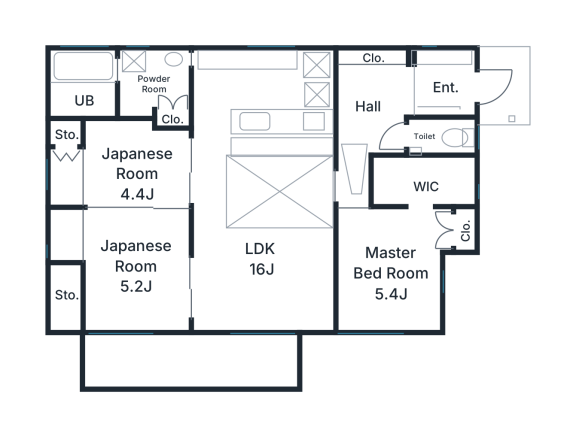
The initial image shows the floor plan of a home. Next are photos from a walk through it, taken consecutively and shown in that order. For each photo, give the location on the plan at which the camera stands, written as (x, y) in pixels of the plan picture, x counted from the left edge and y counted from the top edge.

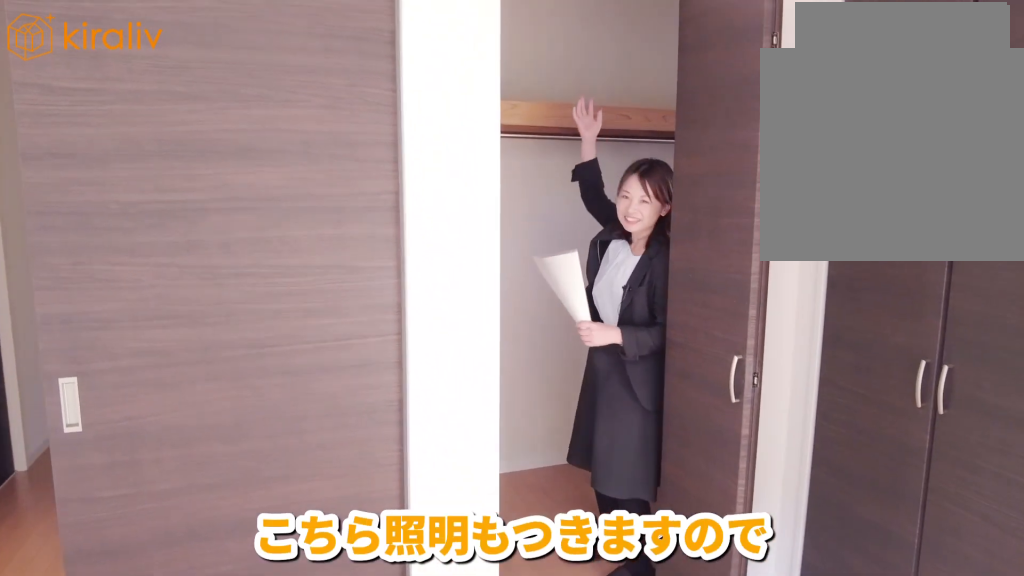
(406, 246)
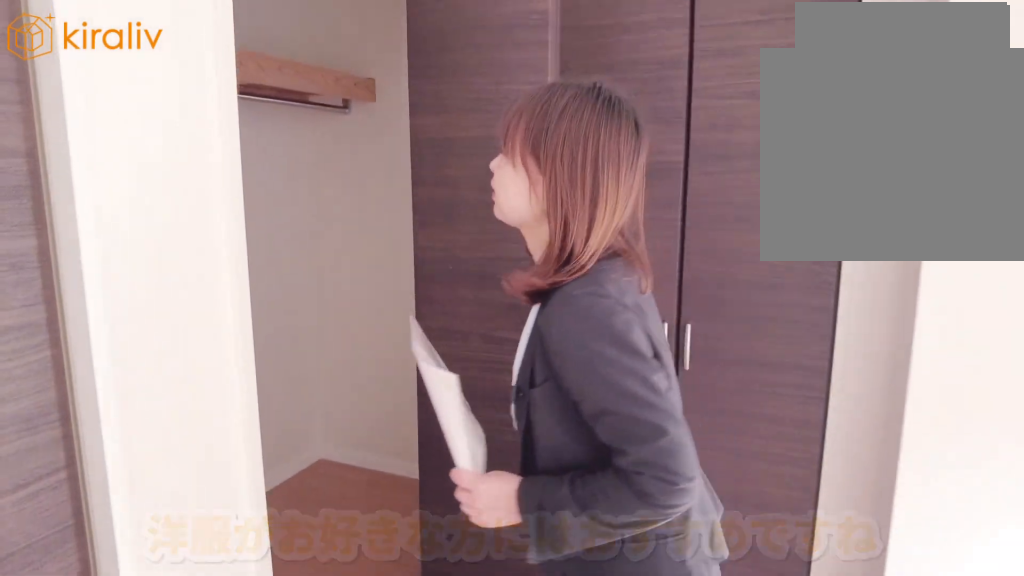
(396, 249)
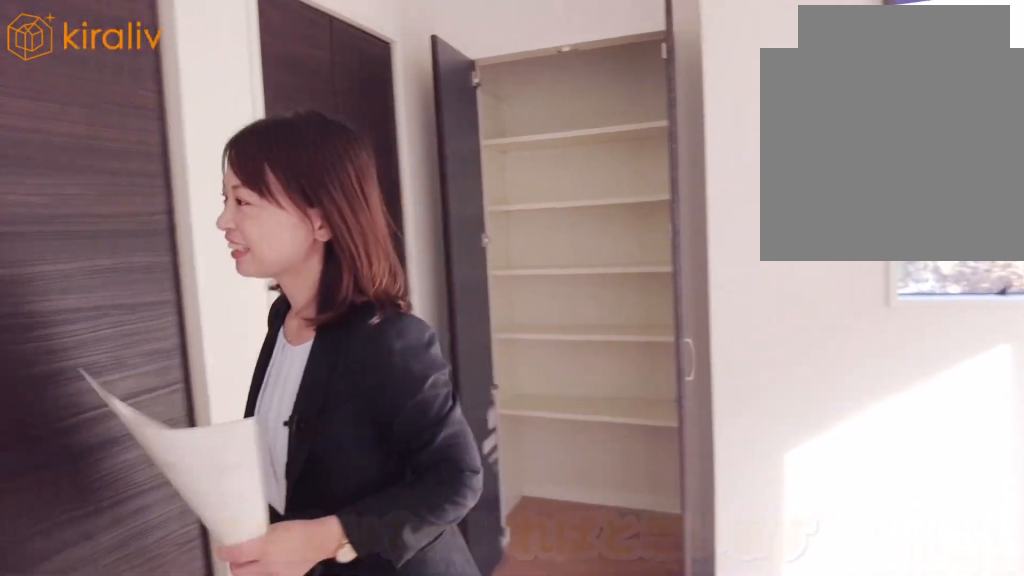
(383, 249)
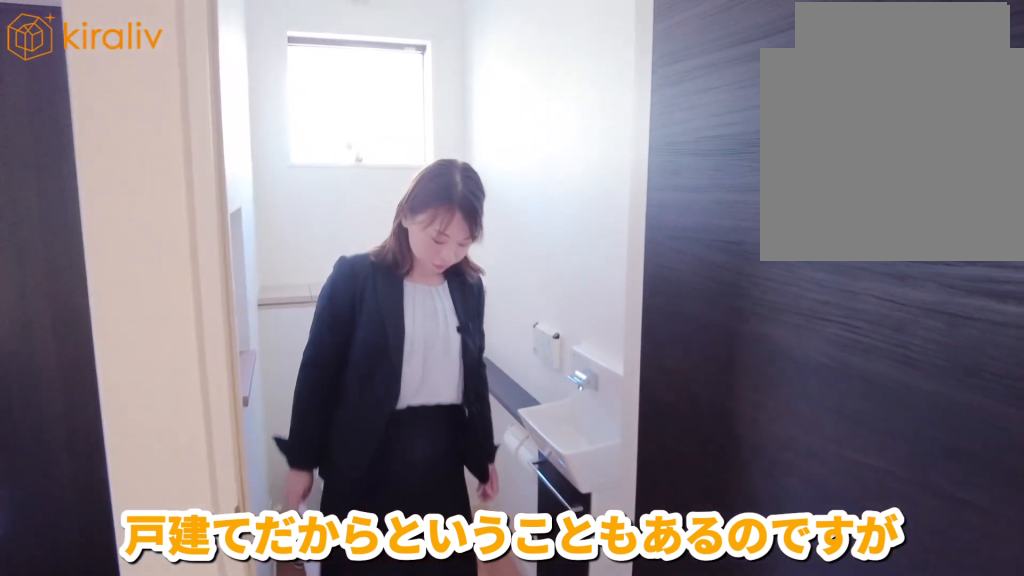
(418, 143)
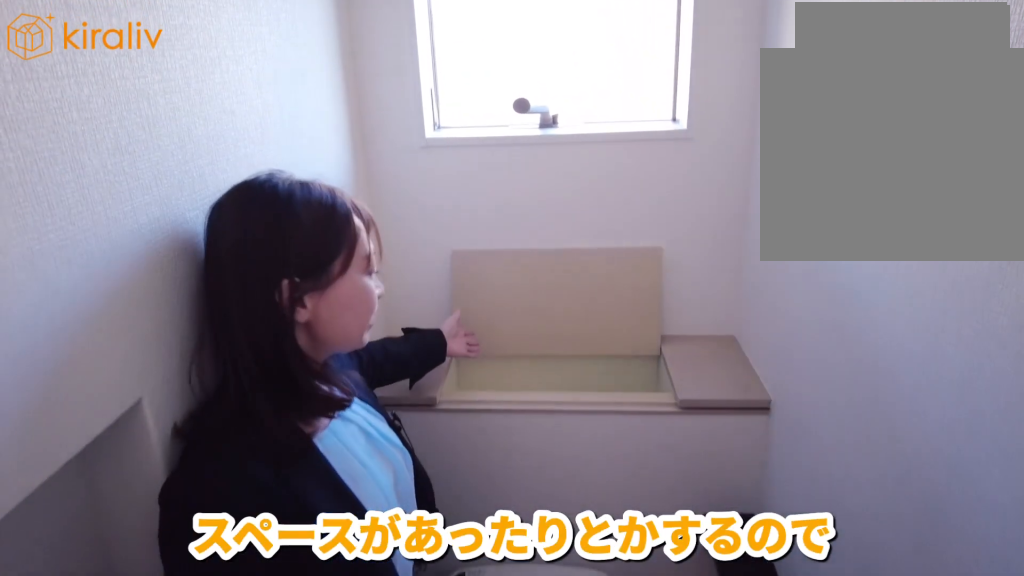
(405, 146)
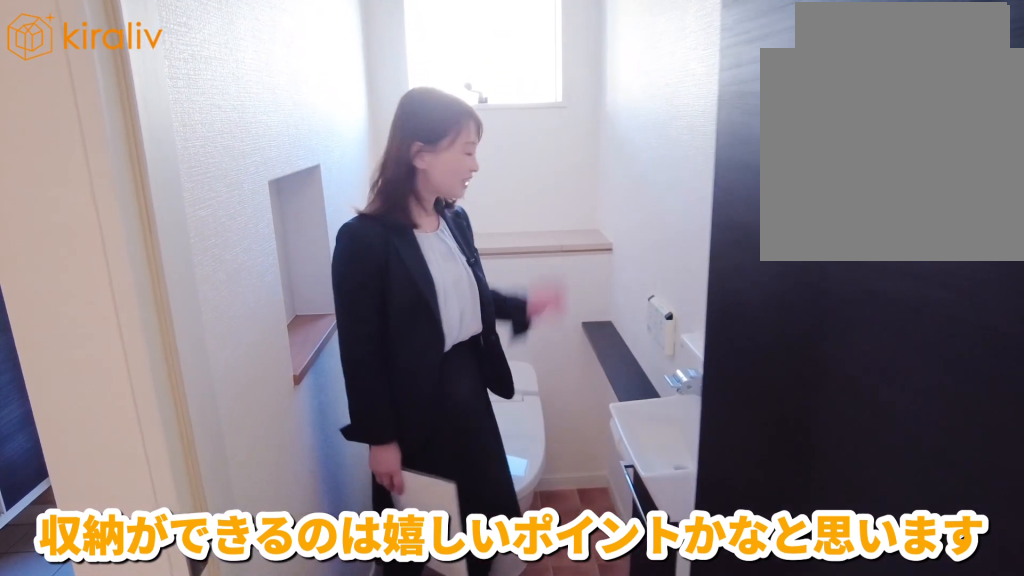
(399, 143)
